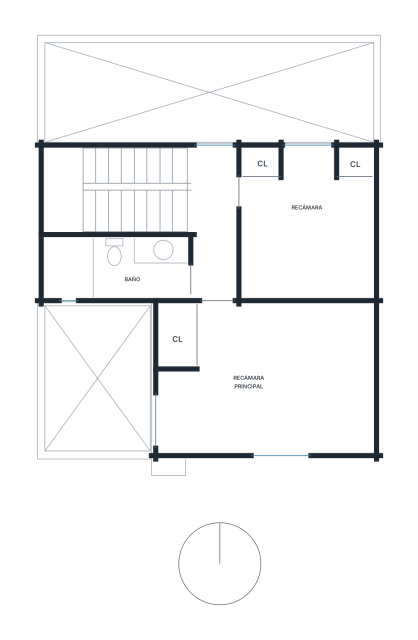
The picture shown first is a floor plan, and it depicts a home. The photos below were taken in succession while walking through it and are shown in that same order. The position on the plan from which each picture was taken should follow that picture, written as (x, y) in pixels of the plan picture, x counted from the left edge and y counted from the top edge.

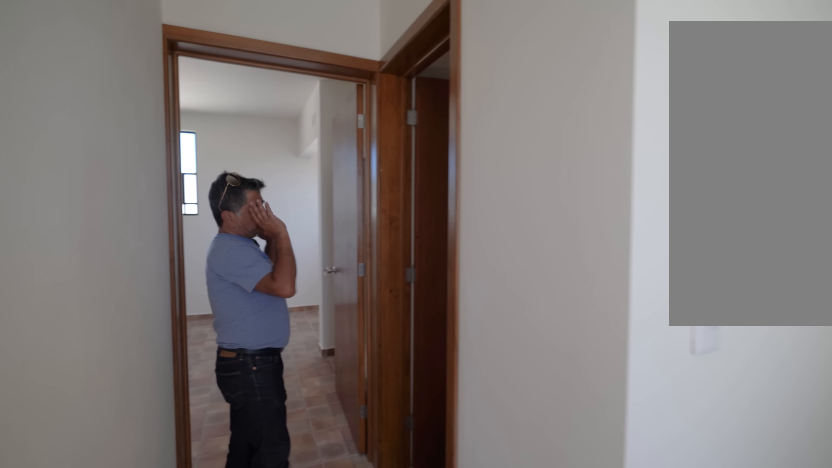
(251, 195)
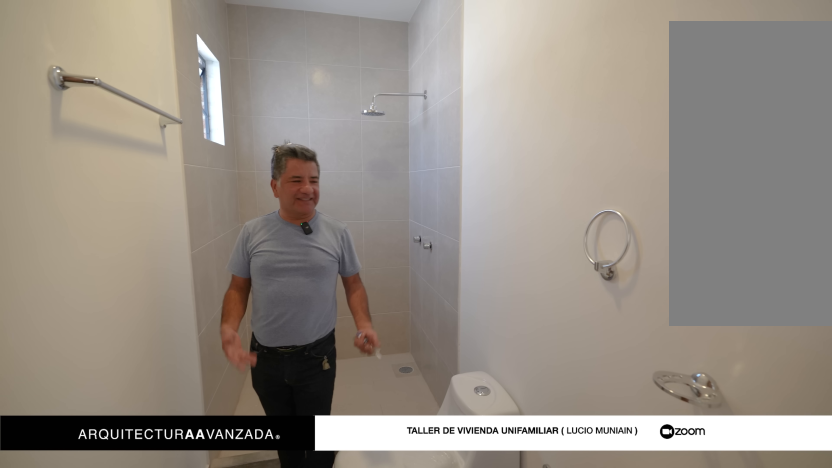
(166, 277)
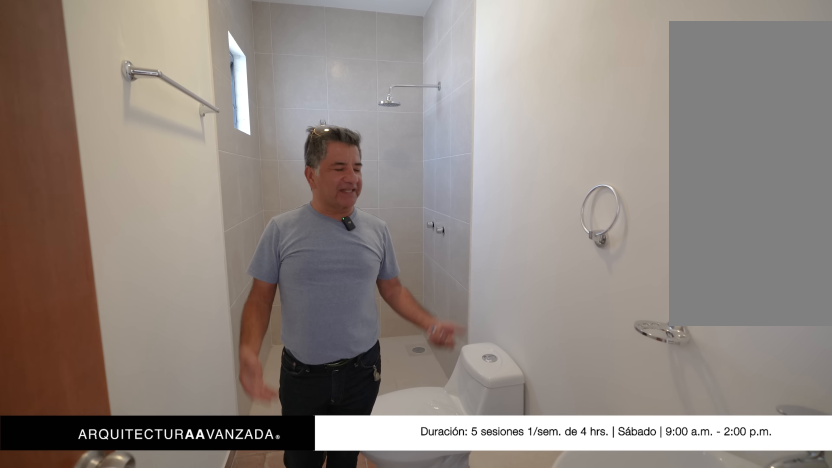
(166, 277)
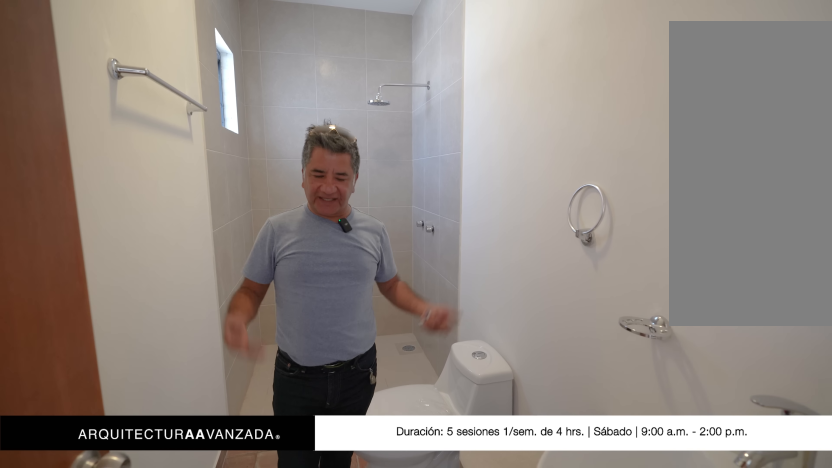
(166, 277)
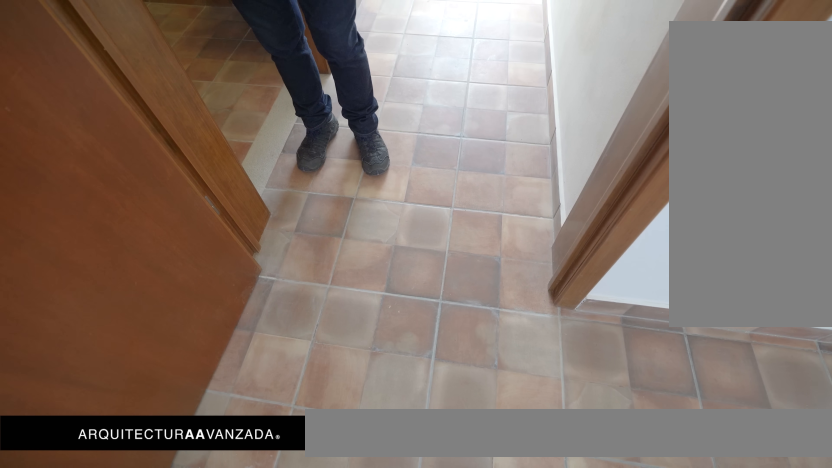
(217, 275)
